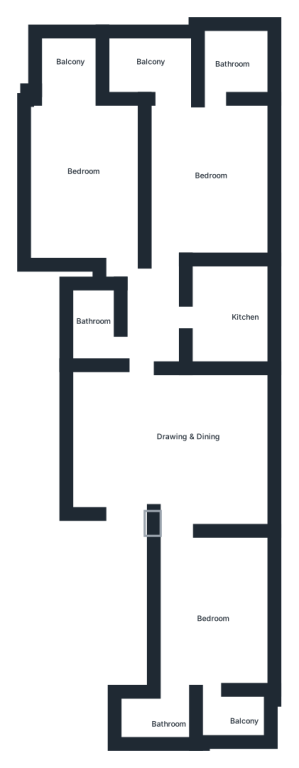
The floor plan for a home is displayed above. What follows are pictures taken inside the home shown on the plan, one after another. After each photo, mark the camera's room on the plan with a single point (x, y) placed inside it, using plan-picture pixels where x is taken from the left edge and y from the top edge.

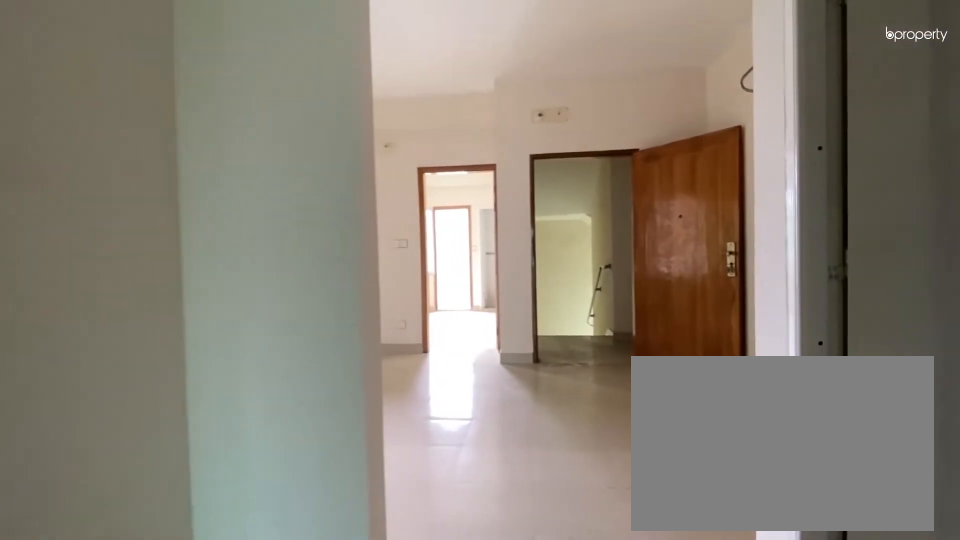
(176, 423)
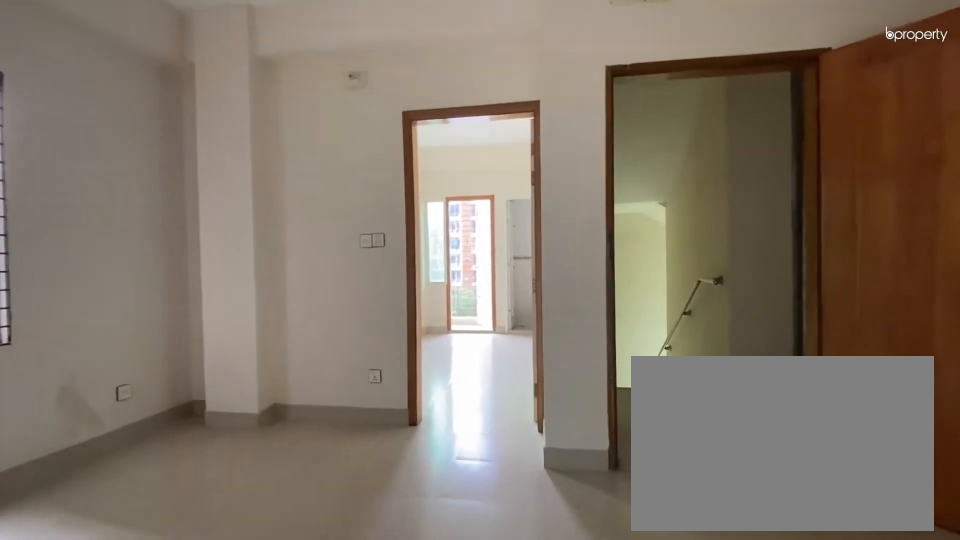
(176, 423)
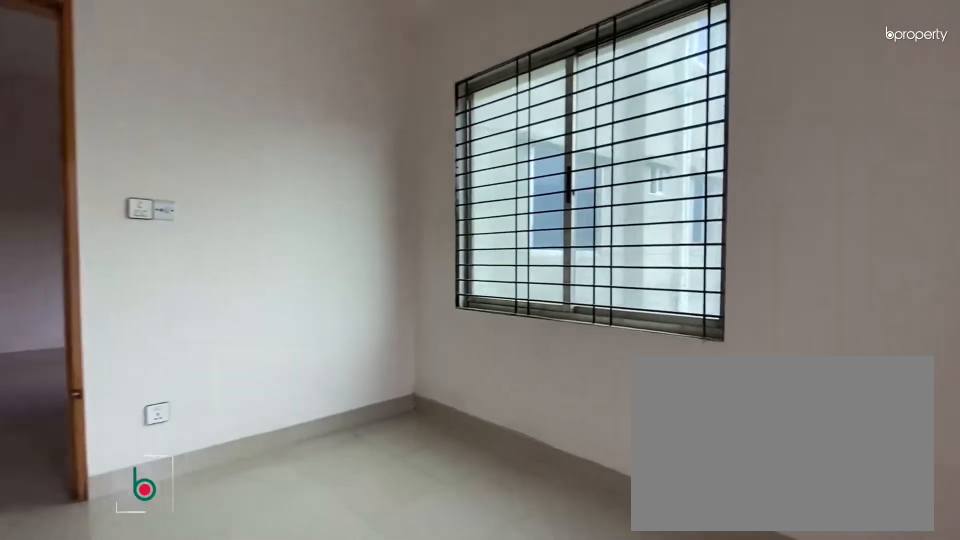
(209, 607)
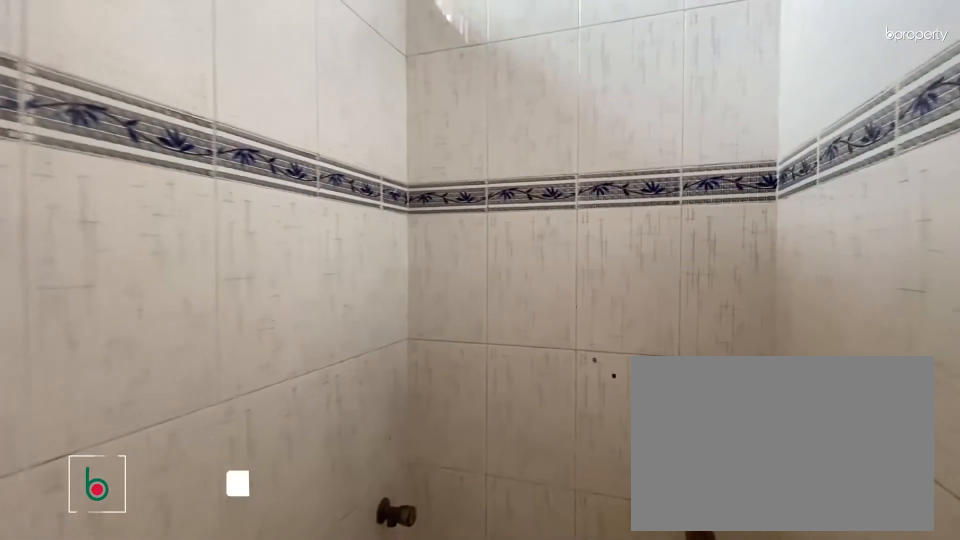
(154, 727)
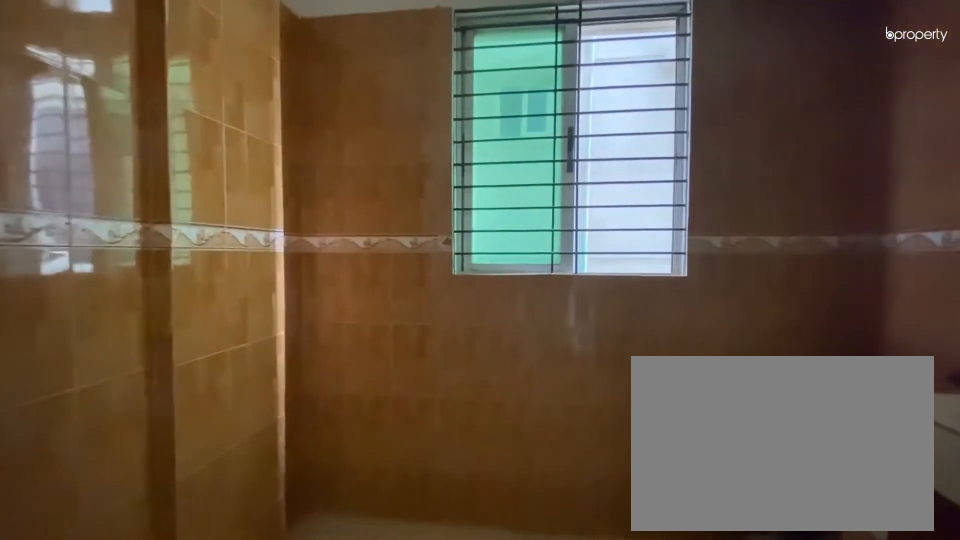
(239, 312)
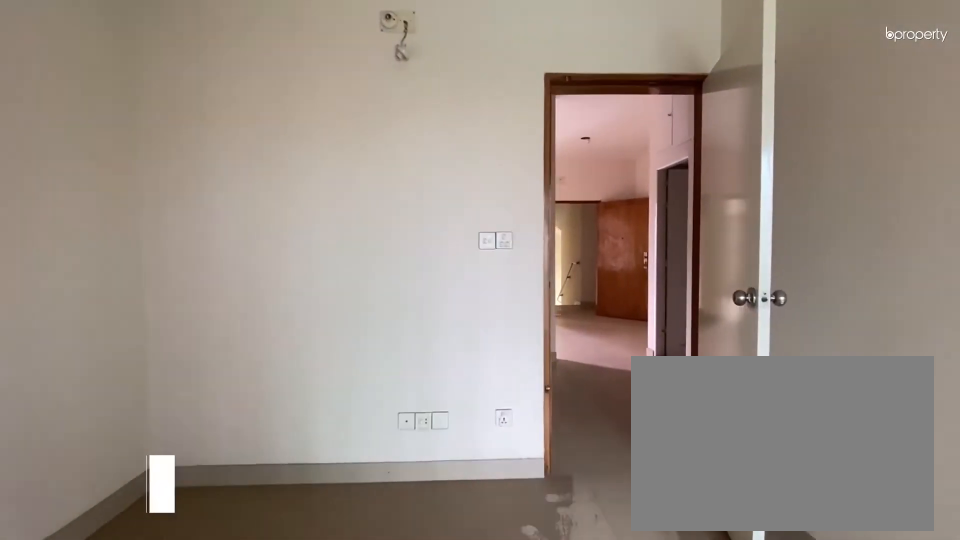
(211, 173)
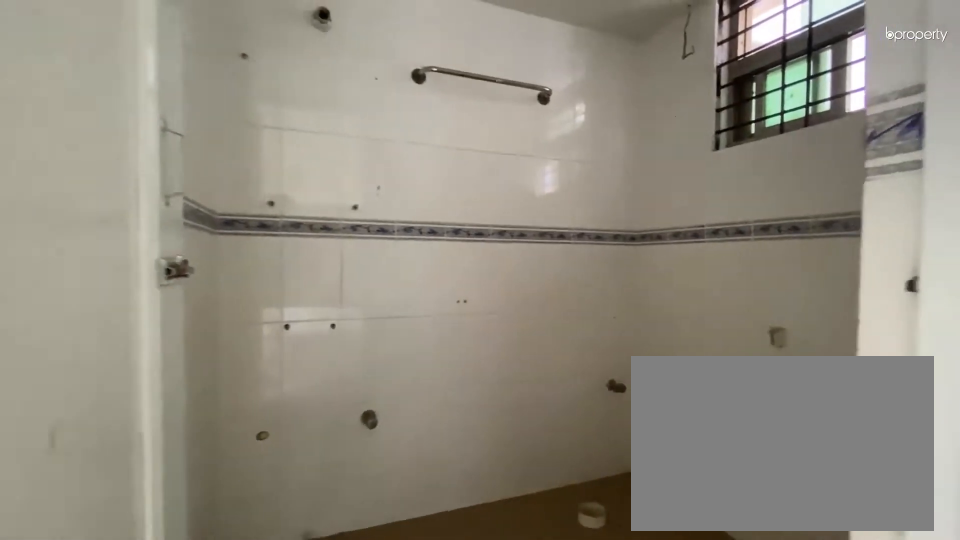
(230, 64)
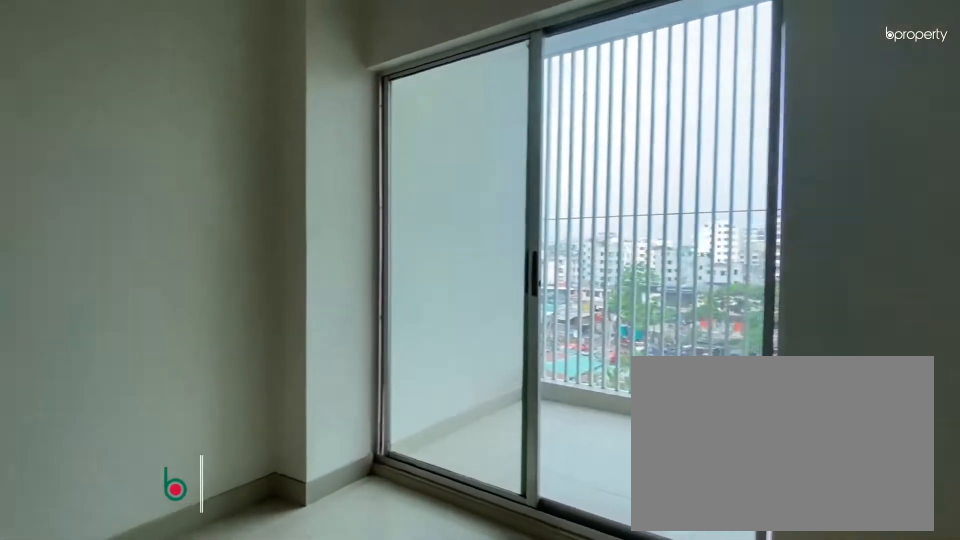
(82, 175)
